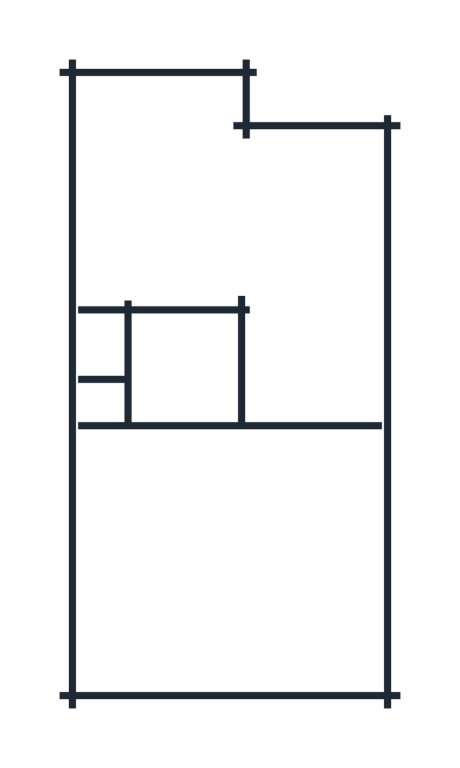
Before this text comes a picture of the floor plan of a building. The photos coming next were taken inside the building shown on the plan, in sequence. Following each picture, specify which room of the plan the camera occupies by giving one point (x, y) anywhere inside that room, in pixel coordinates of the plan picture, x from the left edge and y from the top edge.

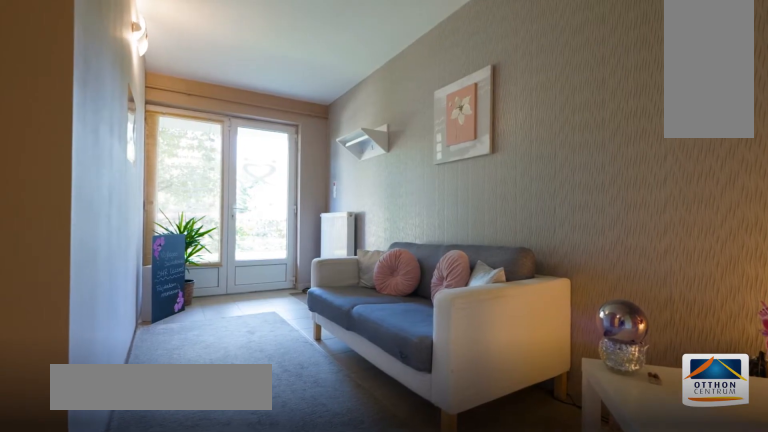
(169, 587)
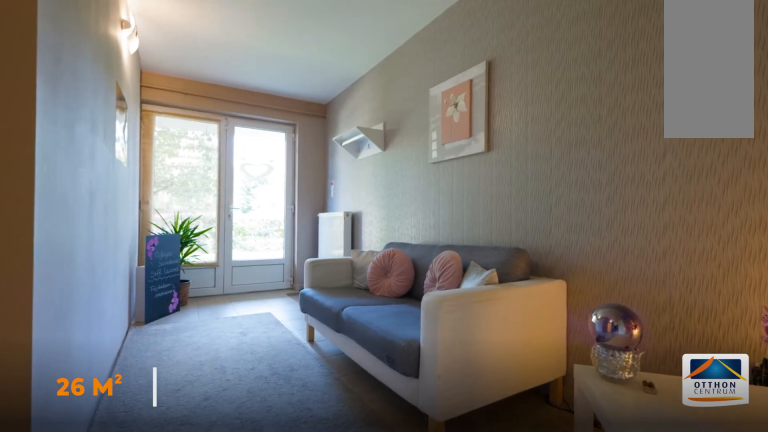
(169, 587)
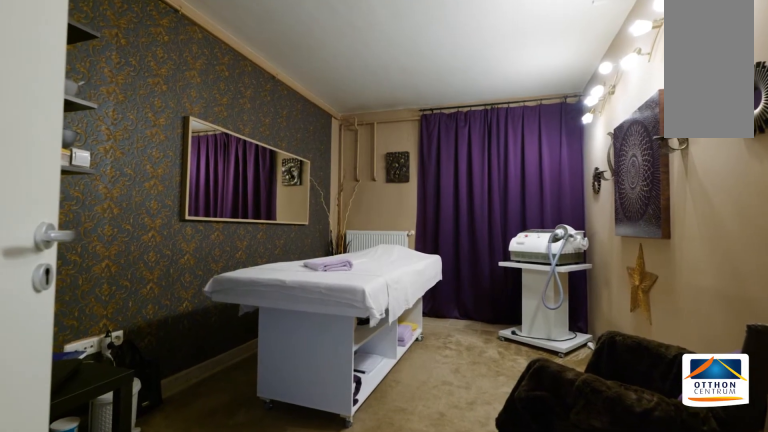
(319, 569)
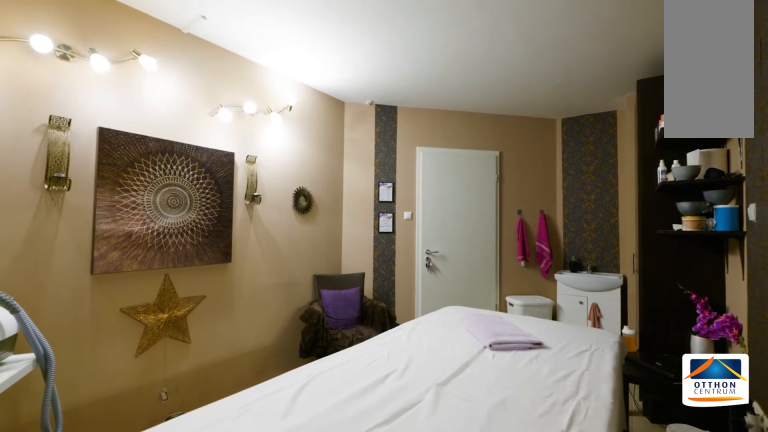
(319, 570)
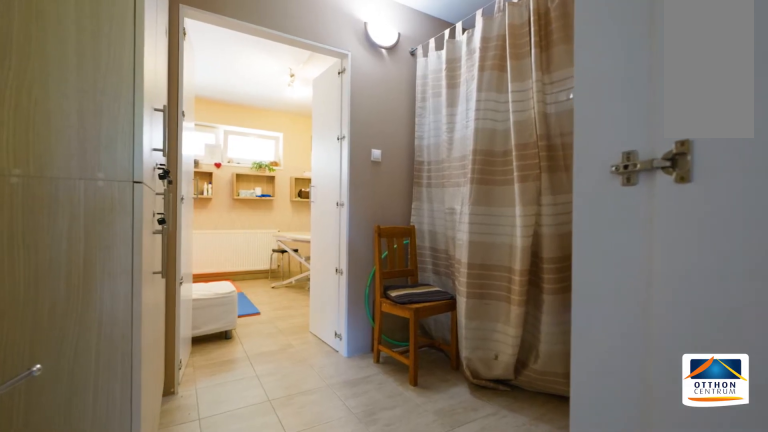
(310, 356)
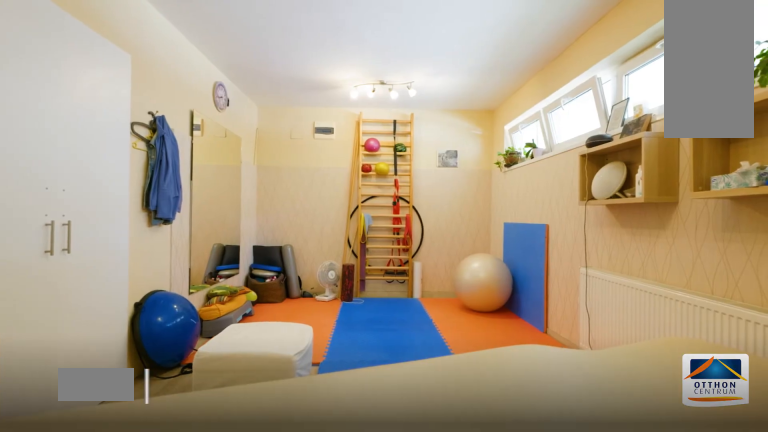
(206, 206)
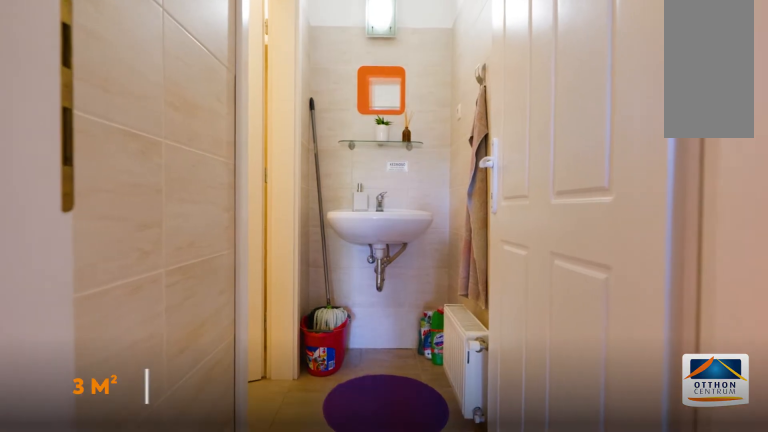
(172, 350)
